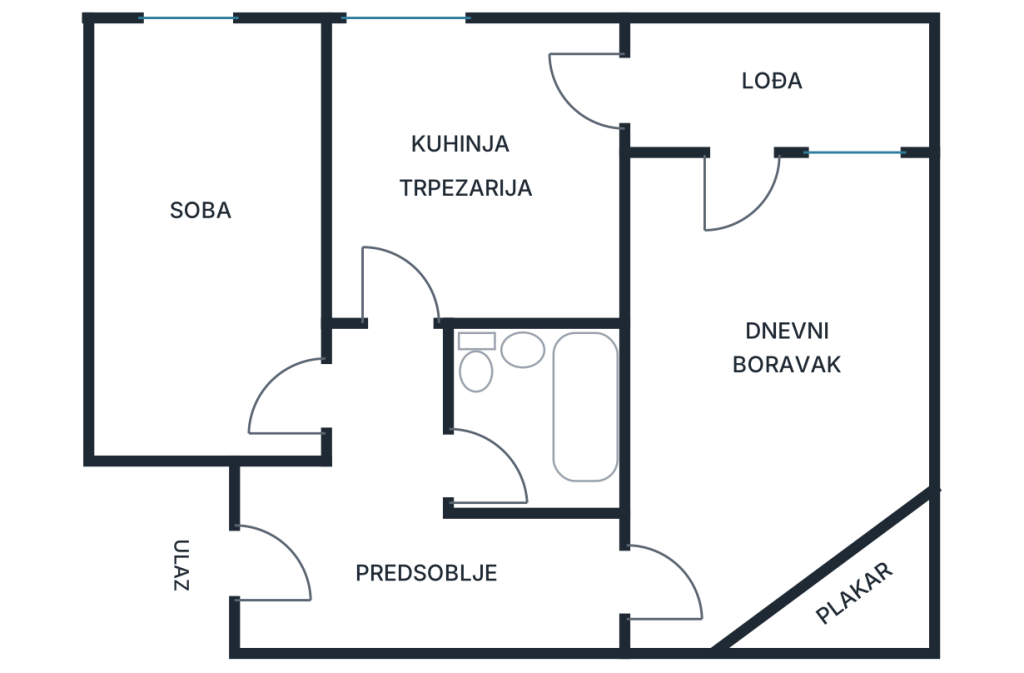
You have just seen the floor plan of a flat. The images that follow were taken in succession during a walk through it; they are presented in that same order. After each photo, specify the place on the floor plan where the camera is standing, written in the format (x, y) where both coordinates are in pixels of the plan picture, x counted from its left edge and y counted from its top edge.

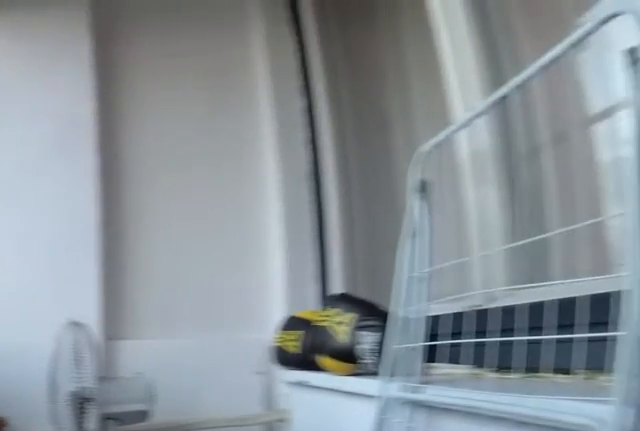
(724, 101)
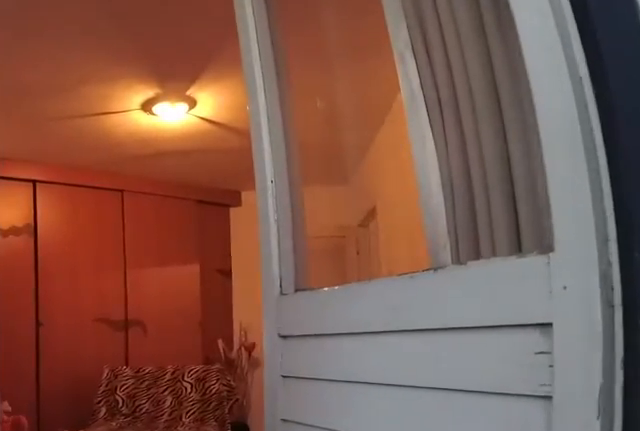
(742, 95)
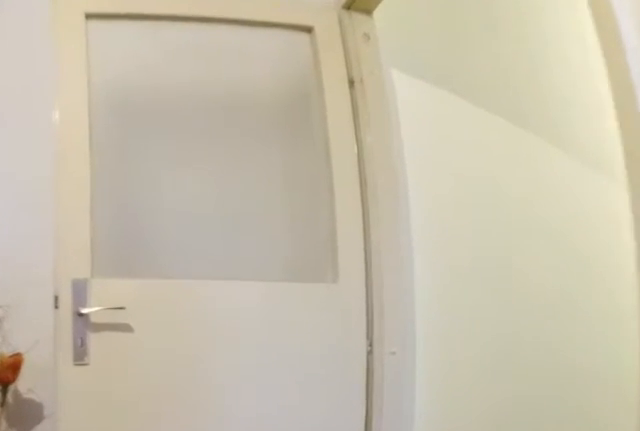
(693, 504)
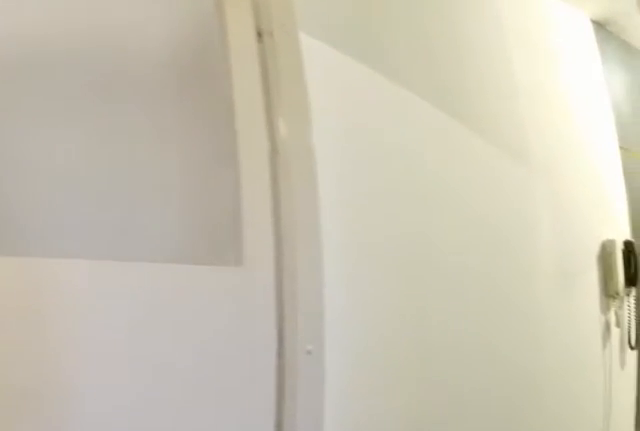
(686, 540)
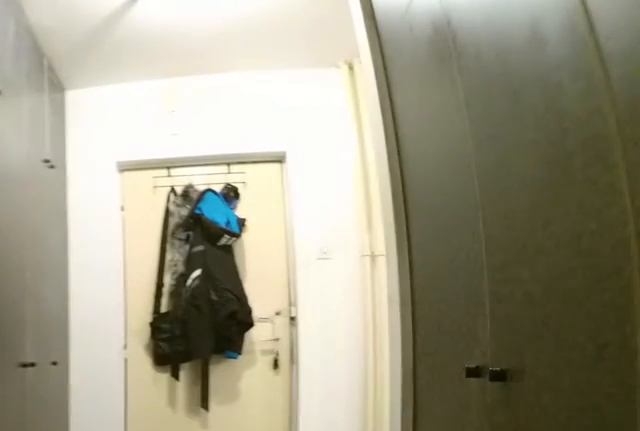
(599, 580)
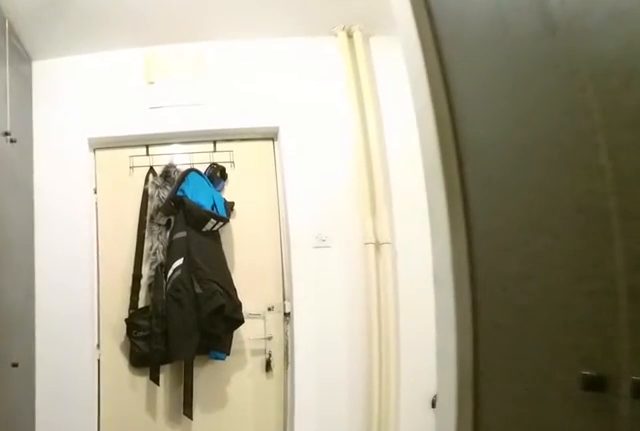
(550, 579)
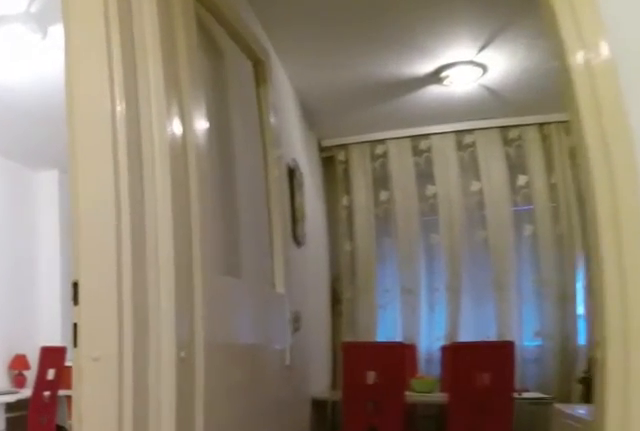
(383, 432)
